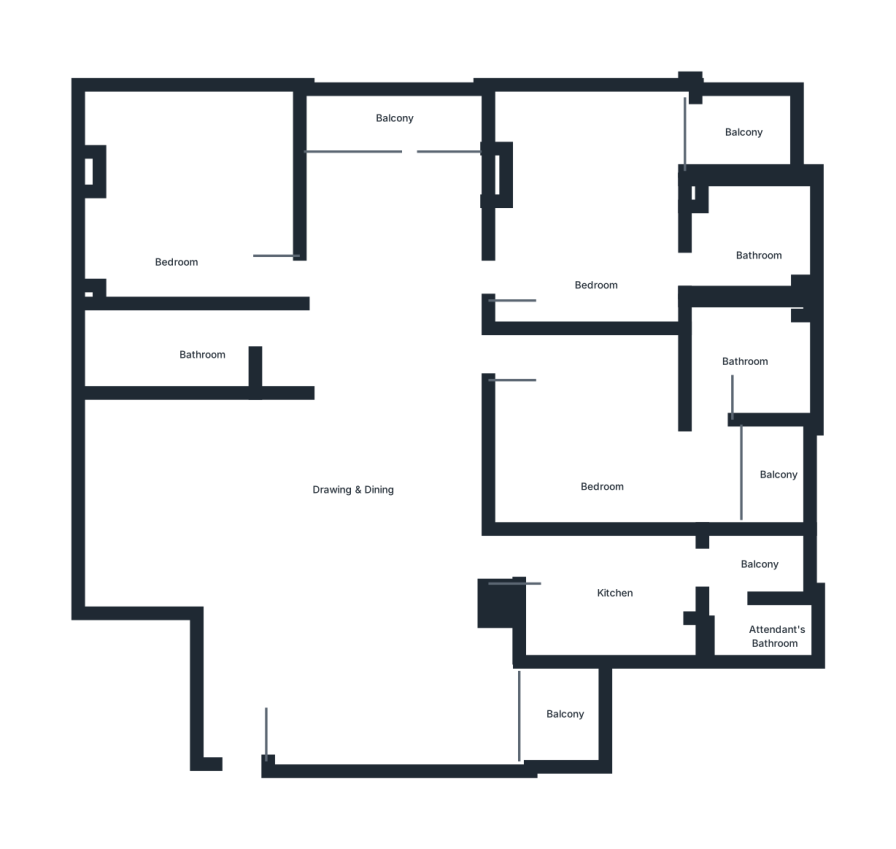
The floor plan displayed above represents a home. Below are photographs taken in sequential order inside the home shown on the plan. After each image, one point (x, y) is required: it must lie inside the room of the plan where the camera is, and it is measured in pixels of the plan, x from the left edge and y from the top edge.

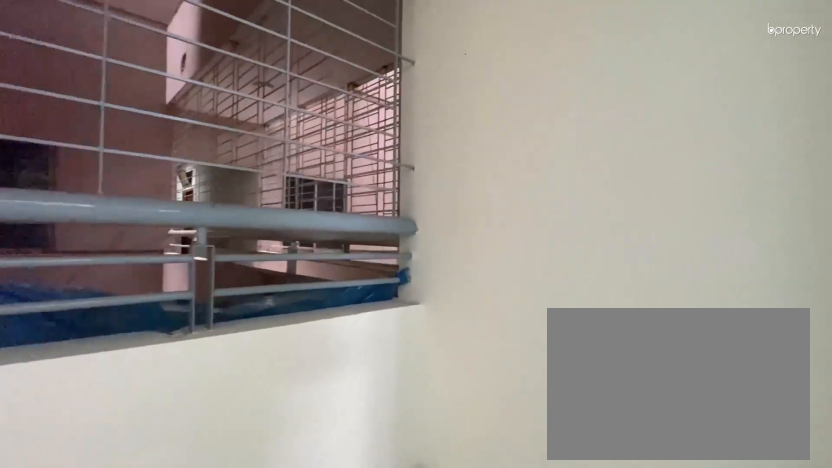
(568, 713)
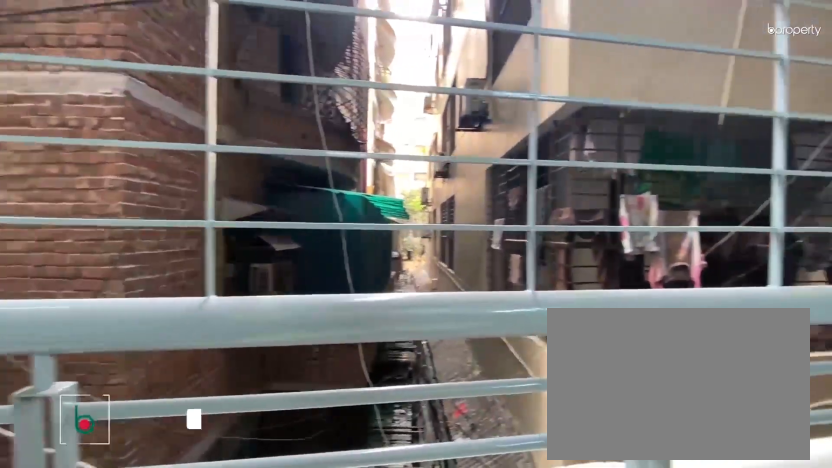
(389, 129)
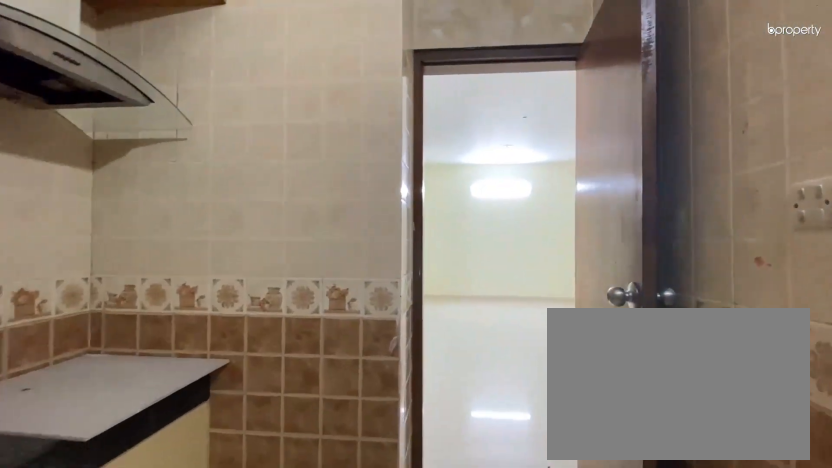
(629, 606)
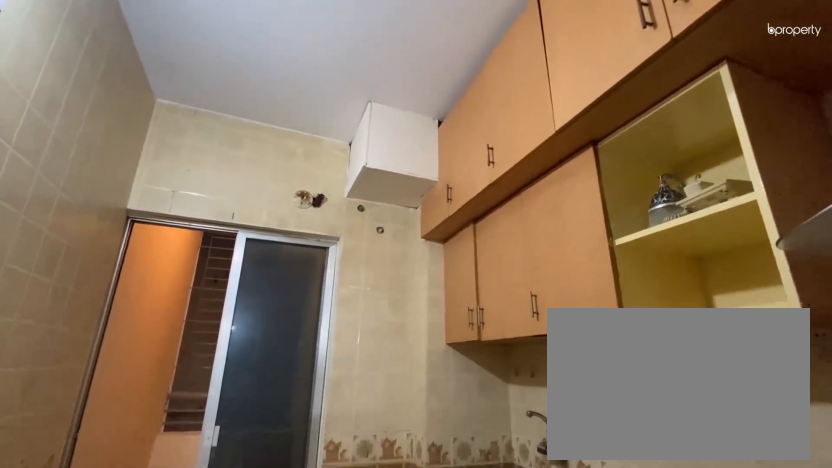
(629, 606)
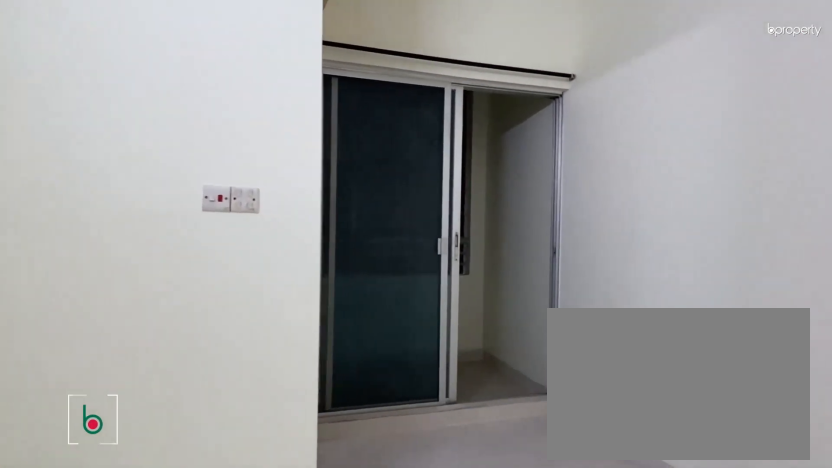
(606, 416)
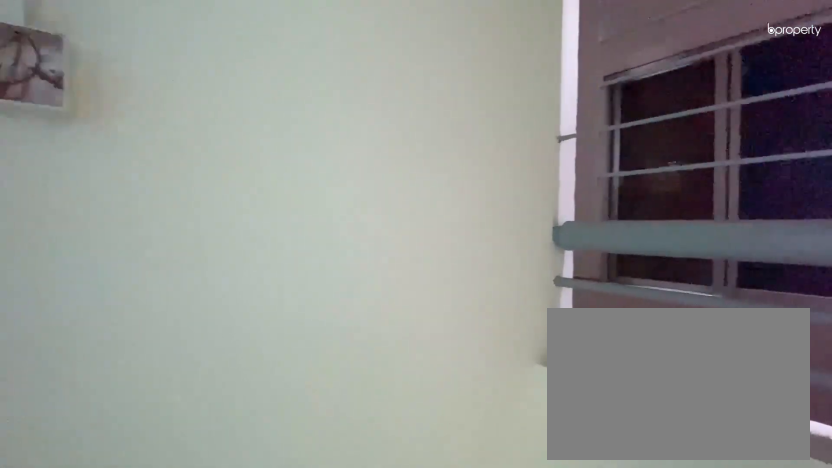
(788, 476)
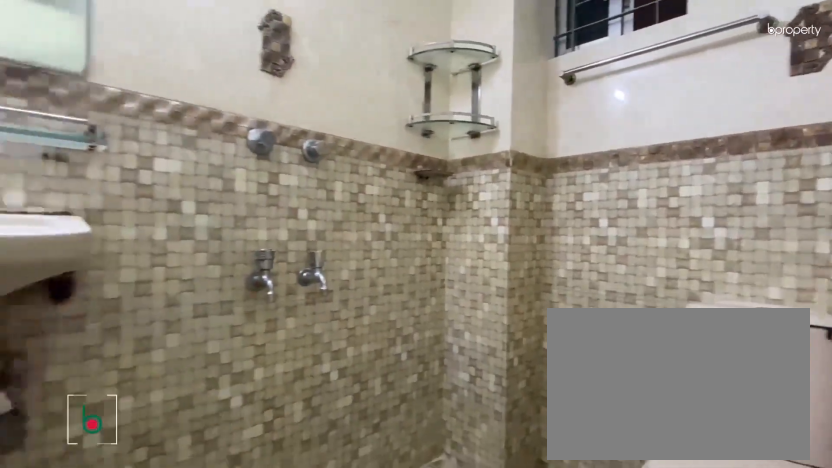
(747, 359)
